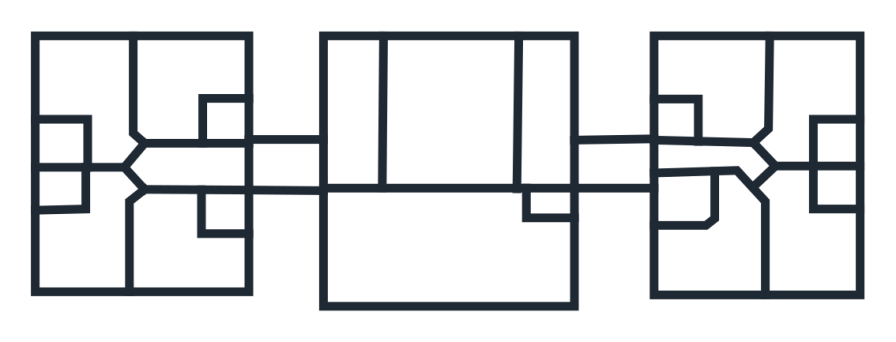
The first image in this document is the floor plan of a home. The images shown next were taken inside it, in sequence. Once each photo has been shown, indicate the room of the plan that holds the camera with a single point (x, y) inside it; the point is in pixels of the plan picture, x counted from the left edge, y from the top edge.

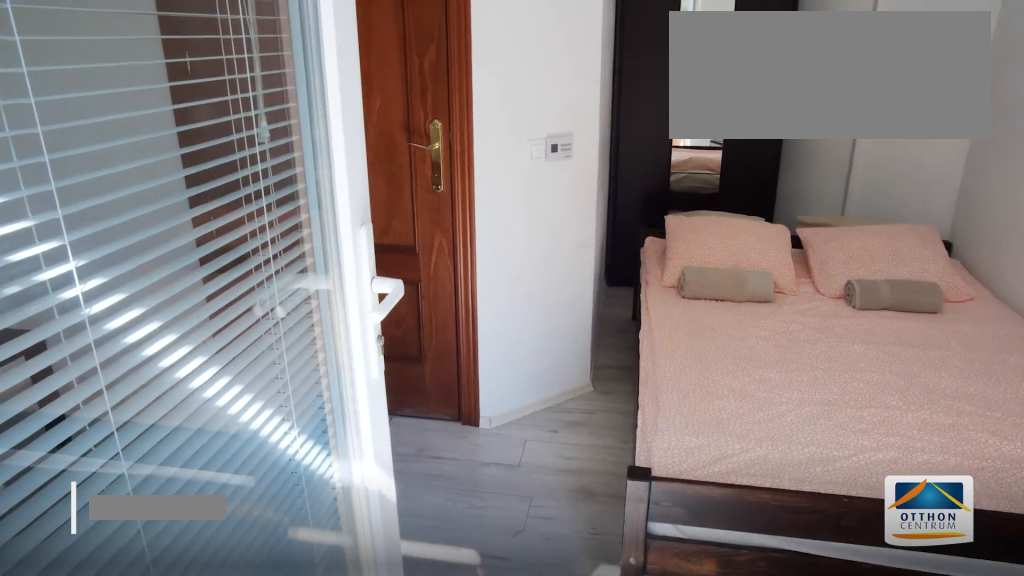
(711, 258)
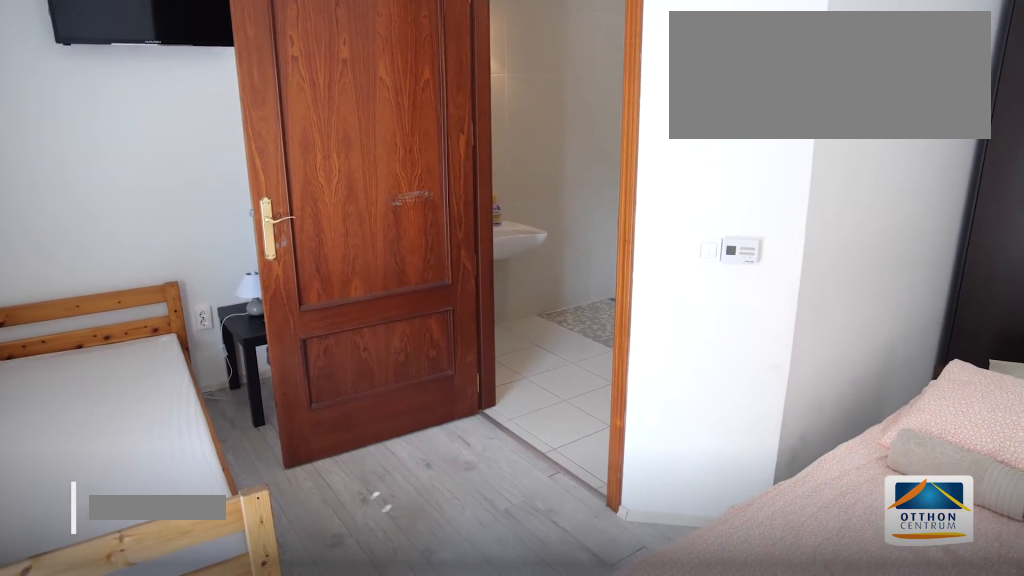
(711, 257)
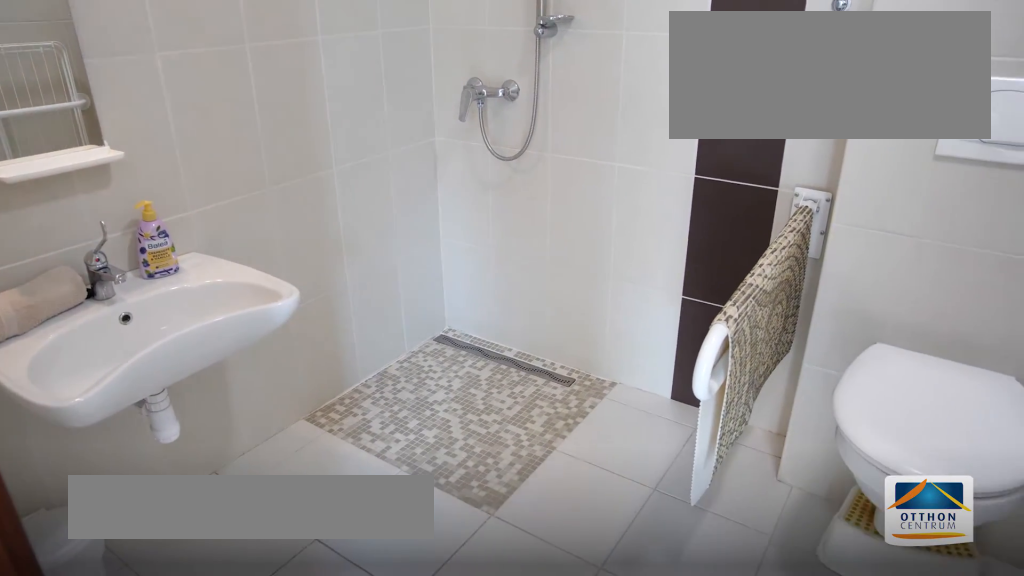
(684, 197)
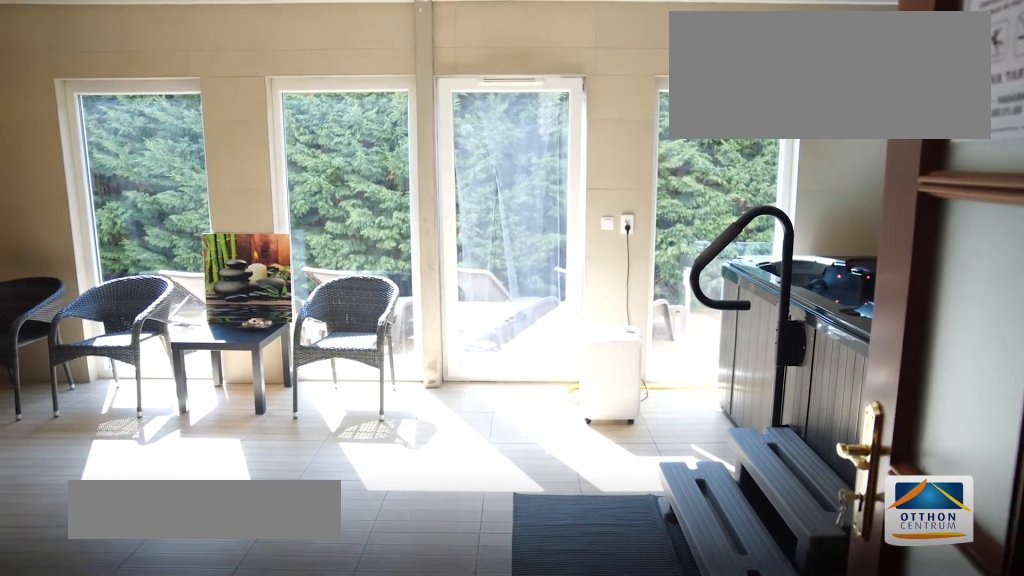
(443, 248)
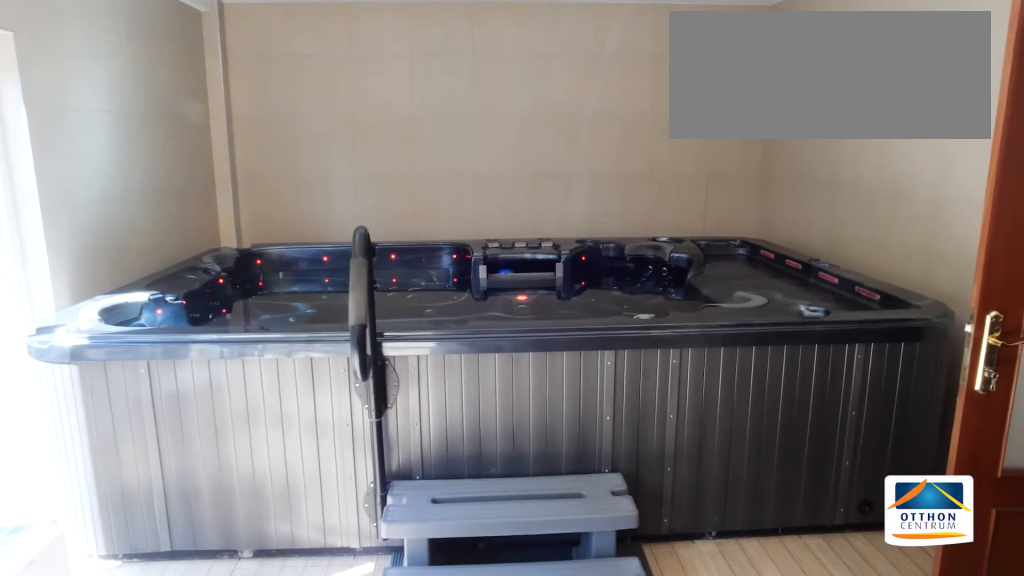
(443, 248)
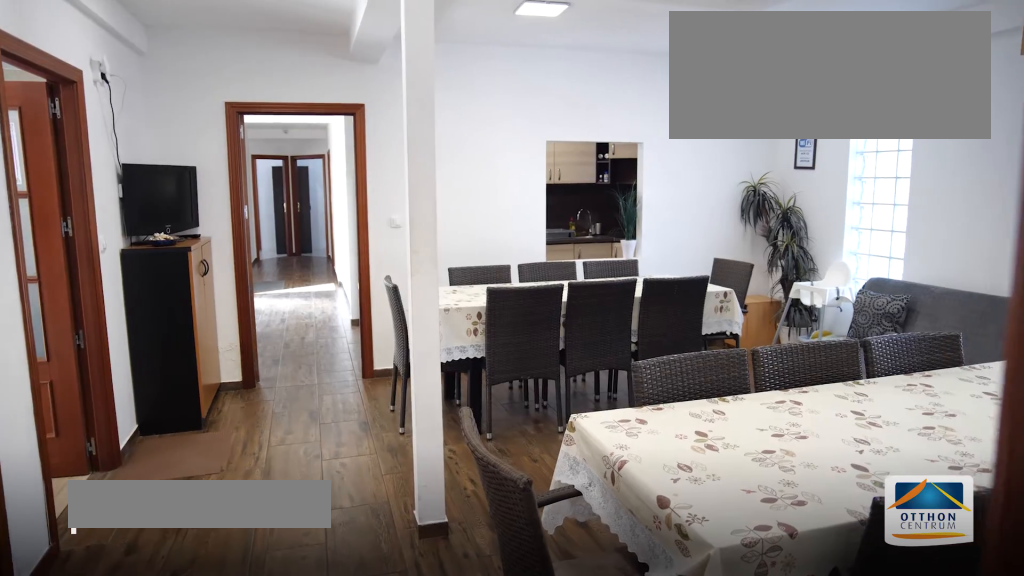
(504, 121)
